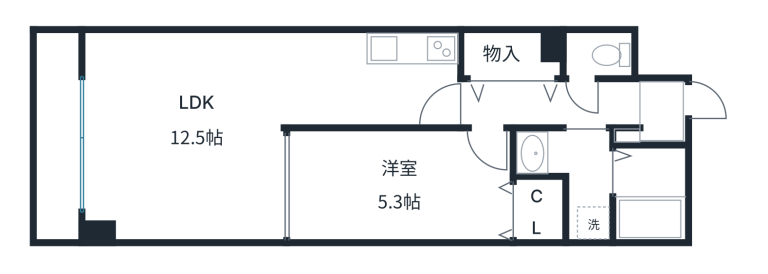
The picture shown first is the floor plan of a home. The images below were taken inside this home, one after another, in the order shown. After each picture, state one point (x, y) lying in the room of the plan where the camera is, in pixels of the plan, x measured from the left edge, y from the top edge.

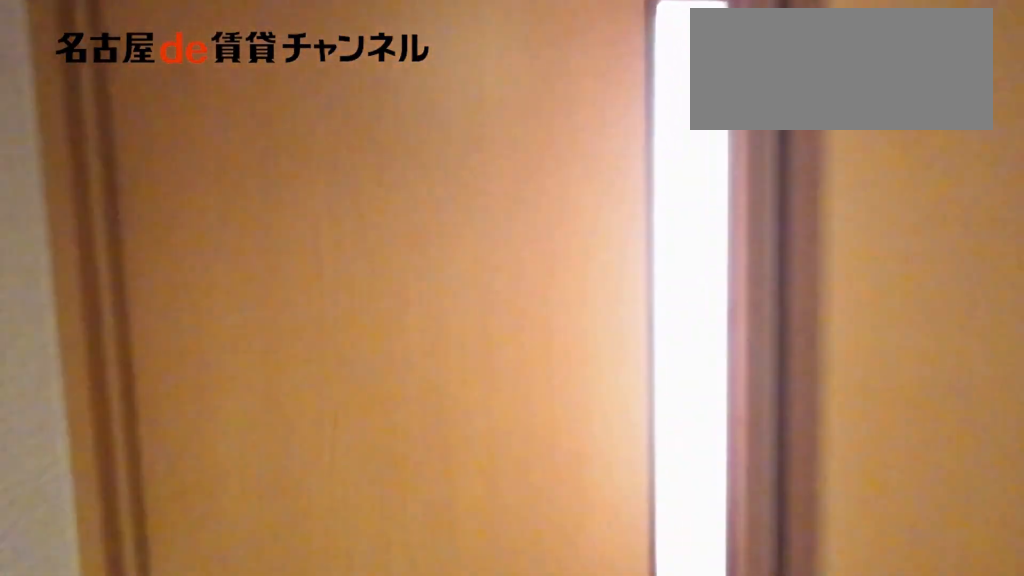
(553, 103)
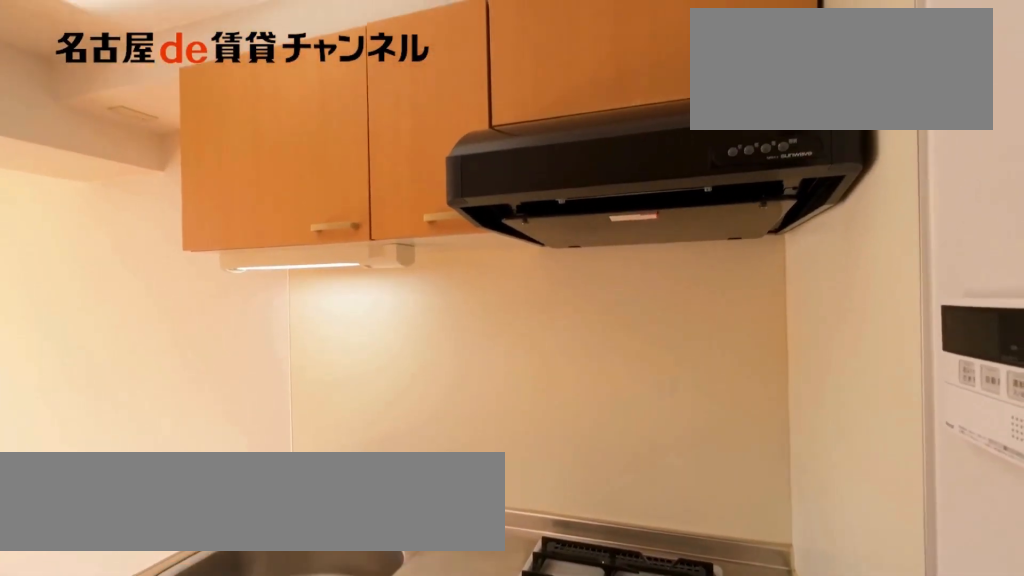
(412, 50)
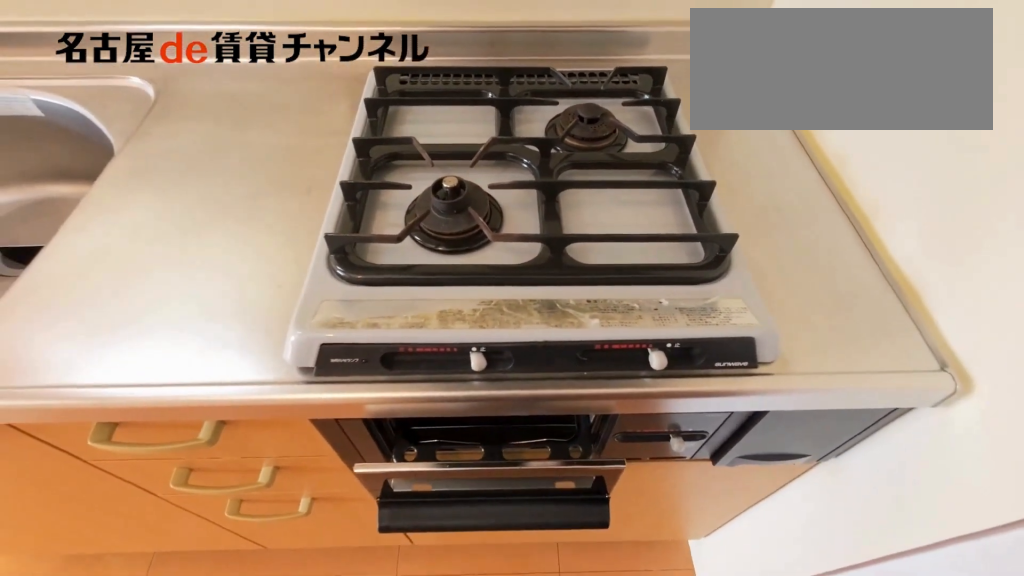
(412, 50)
